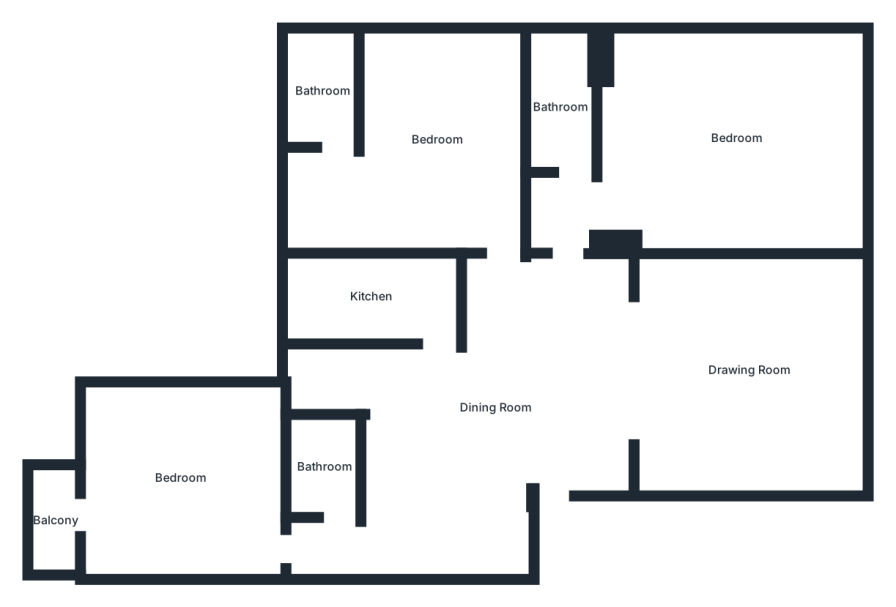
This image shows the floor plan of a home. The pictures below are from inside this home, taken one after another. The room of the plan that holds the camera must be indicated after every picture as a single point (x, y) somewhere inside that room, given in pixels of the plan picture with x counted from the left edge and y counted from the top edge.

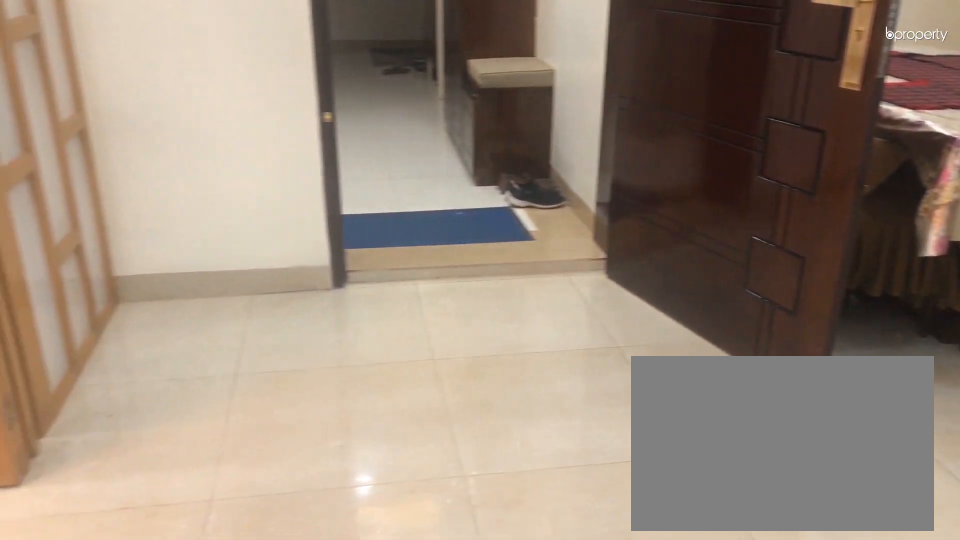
(494, 408)
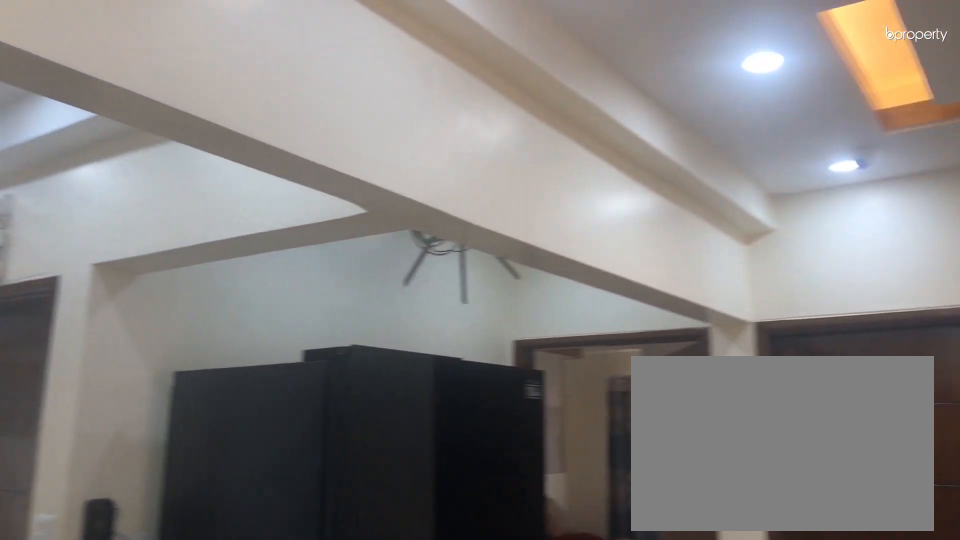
(494, 408)
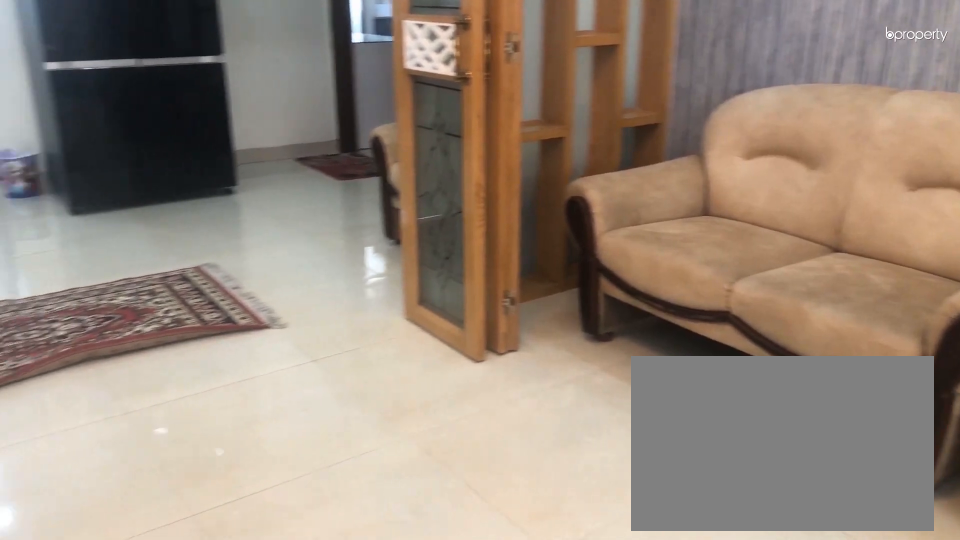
(749, 368)
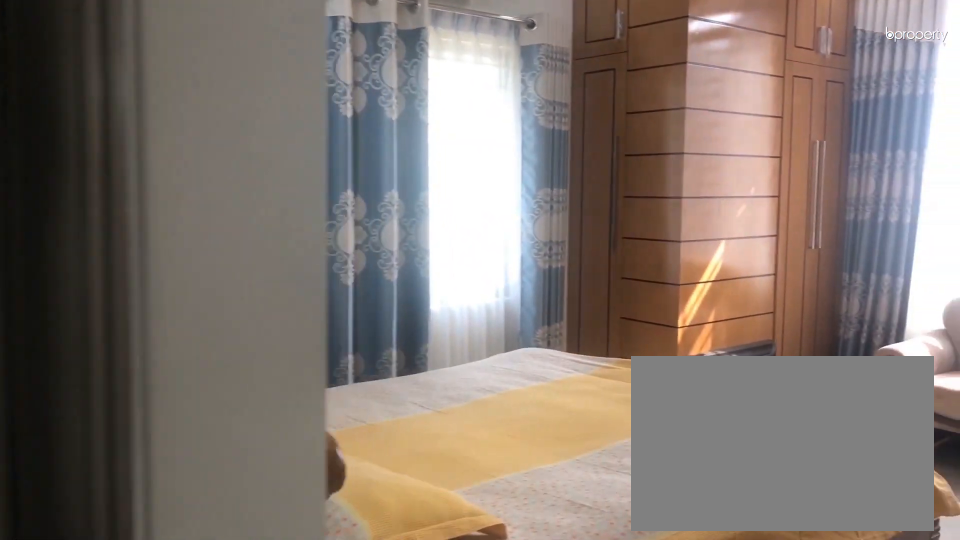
(671, 202)
